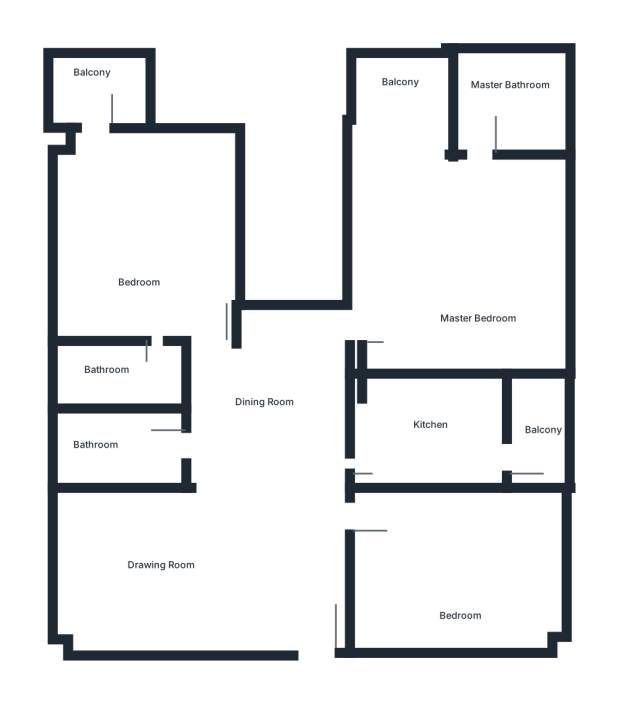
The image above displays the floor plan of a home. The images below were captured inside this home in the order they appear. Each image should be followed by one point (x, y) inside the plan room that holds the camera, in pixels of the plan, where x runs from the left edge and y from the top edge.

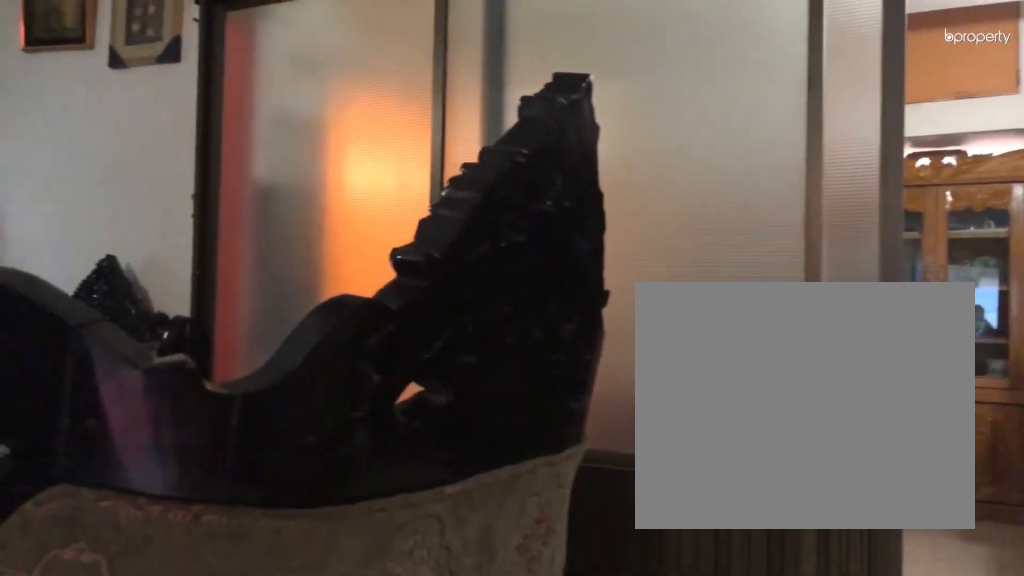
(225, 543)
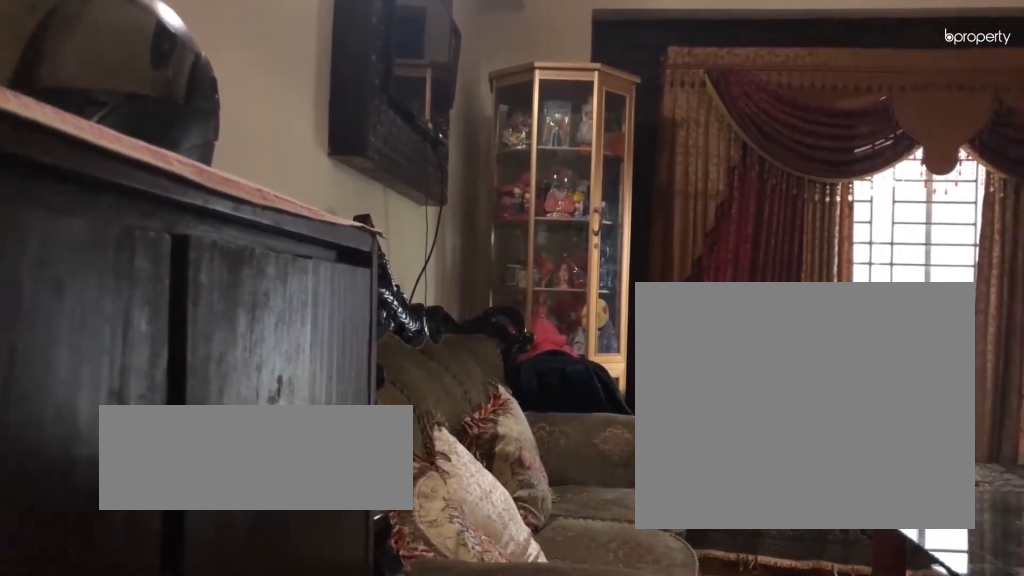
(179, 542)
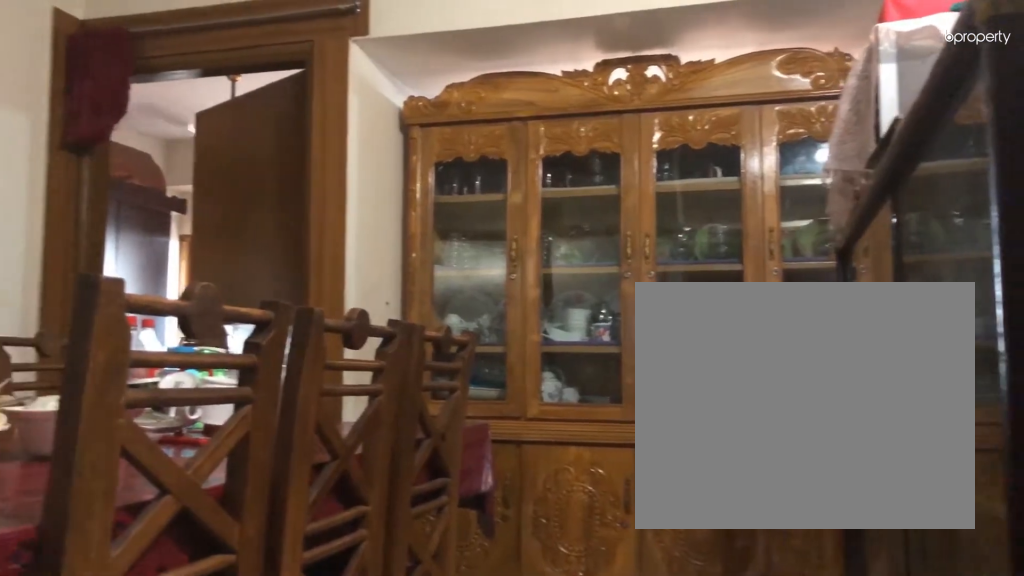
(255, 398)
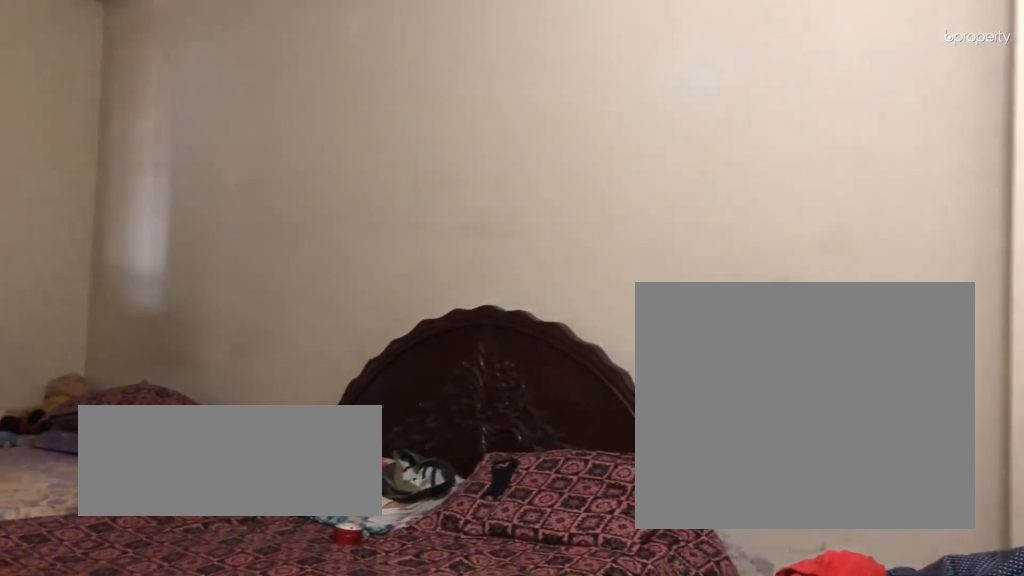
(457, 577)
